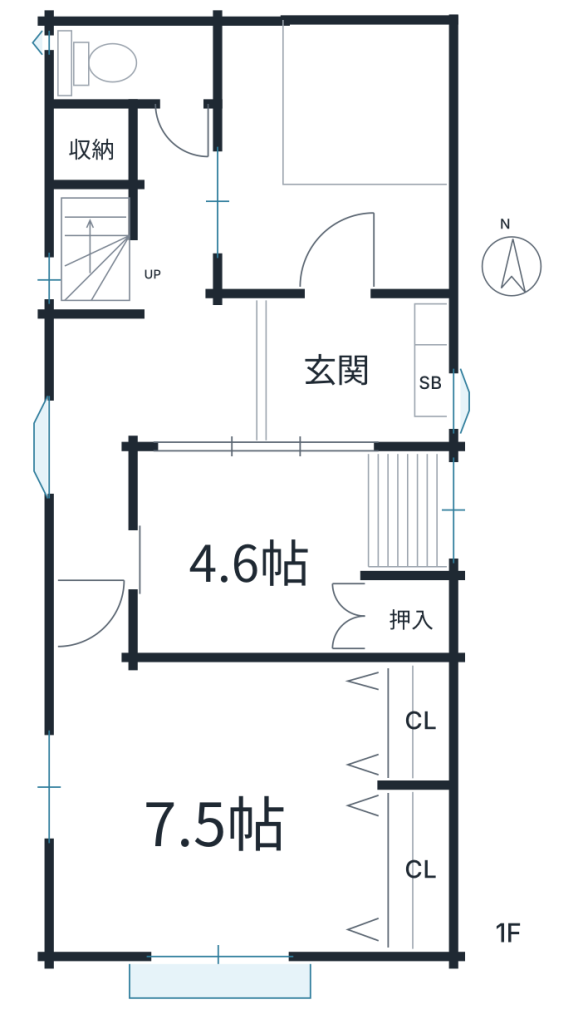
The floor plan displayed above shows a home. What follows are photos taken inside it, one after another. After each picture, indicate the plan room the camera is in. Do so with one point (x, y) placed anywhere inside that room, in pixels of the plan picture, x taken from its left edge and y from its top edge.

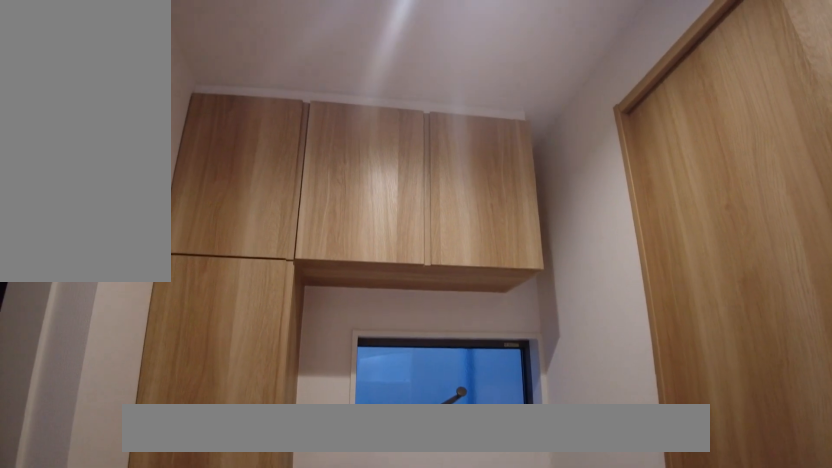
(323, 372)
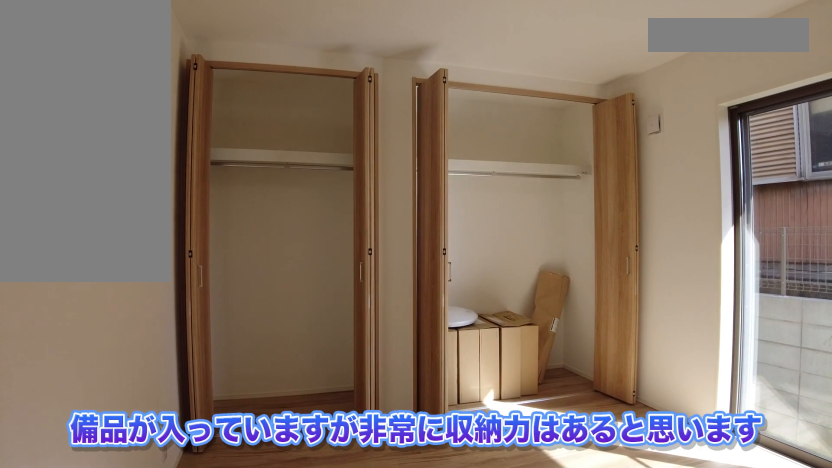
(235, 804)
